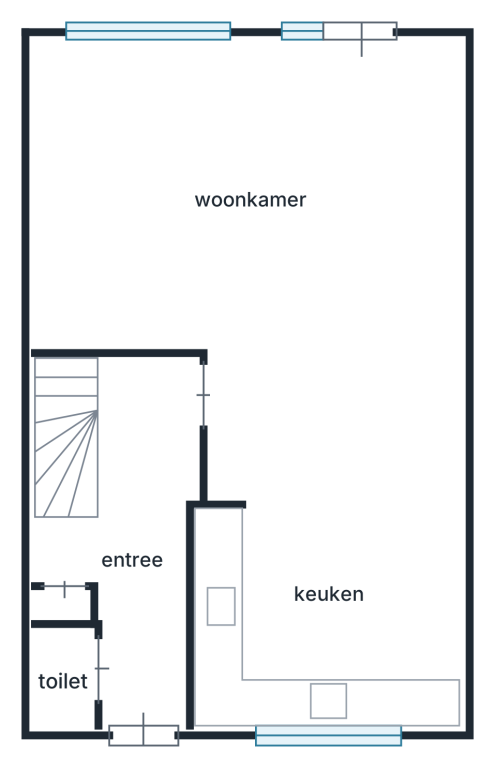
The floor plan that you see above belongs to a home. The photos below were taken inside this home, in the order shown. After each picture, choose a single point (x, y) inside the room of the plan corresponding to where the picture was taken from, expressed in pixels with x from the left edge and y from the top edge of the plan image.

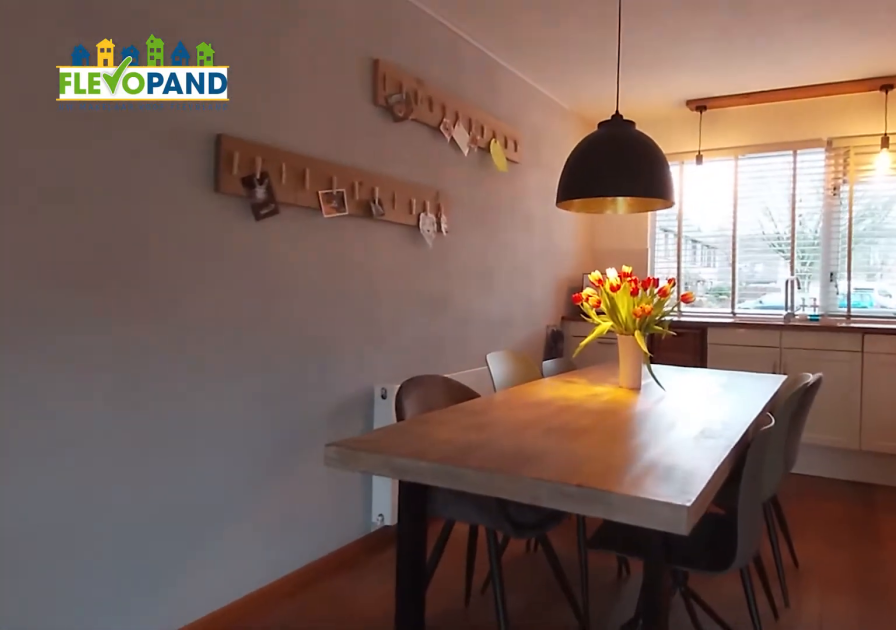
(458, 270)
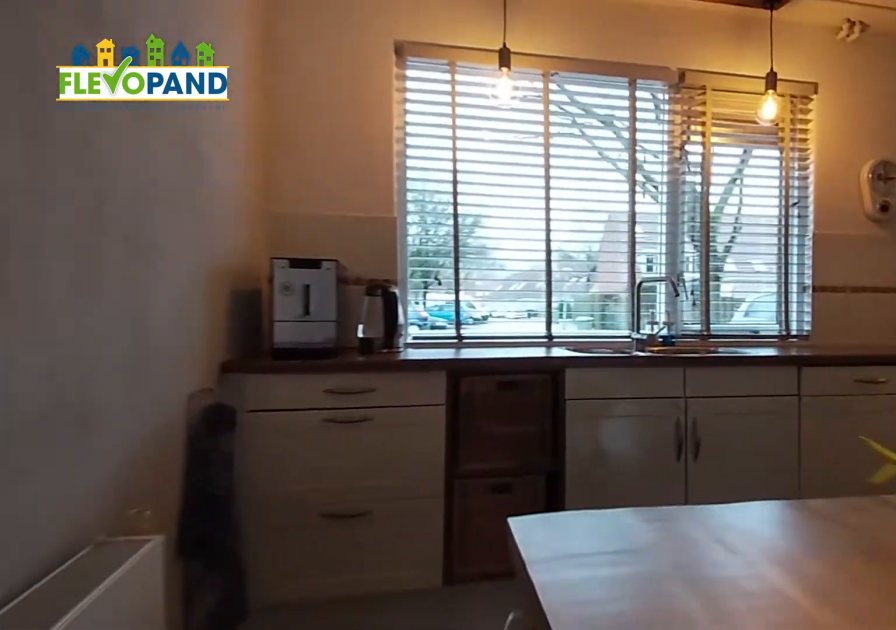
(328, 614)
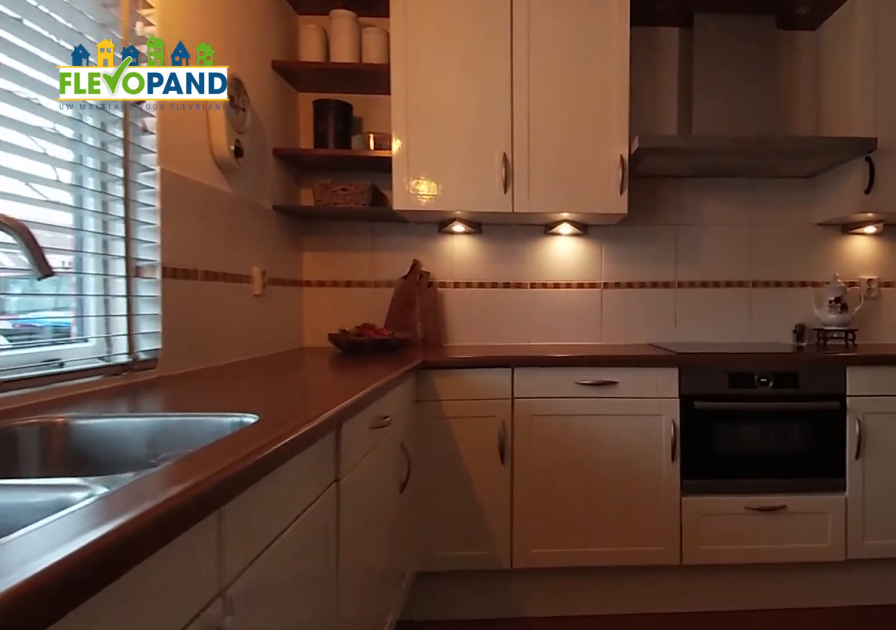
(328, 614)
